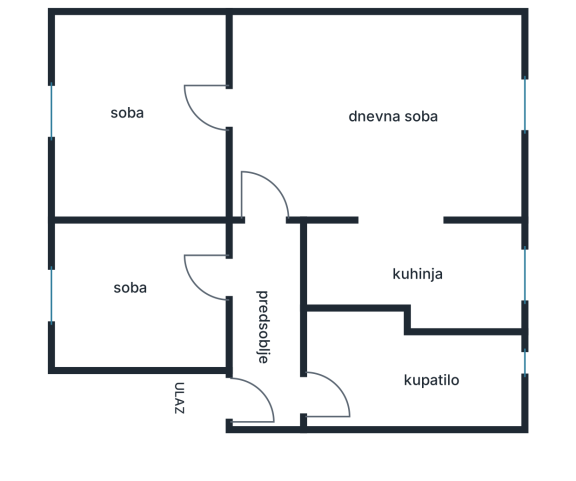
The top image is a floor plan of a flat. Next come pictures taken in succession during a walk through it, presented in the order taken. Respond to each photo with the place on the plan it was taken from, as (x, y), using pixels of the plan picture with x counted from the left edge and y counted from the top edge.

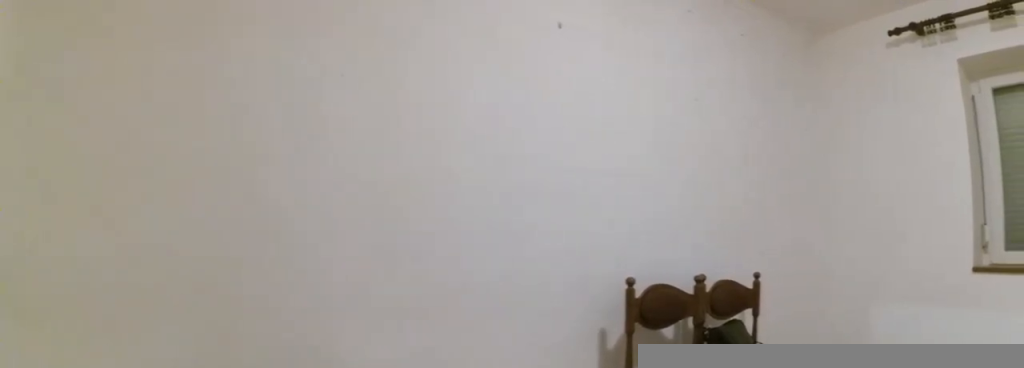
(264, 119)
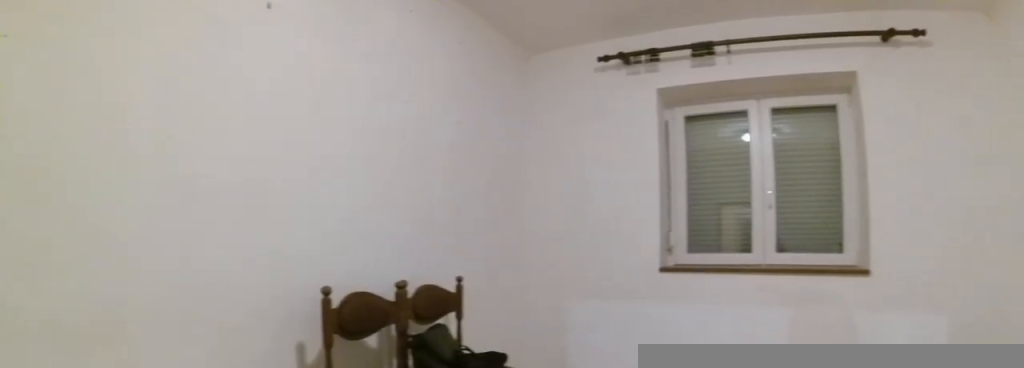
(254, 106)
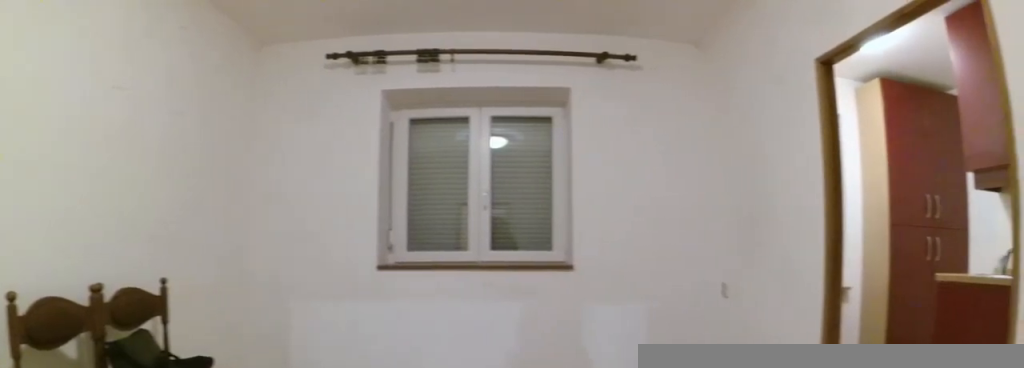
(252, 92)
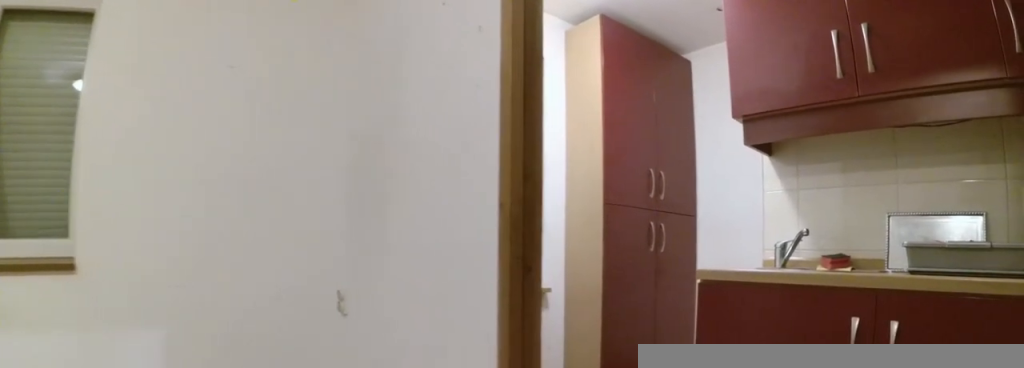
(342, 169)
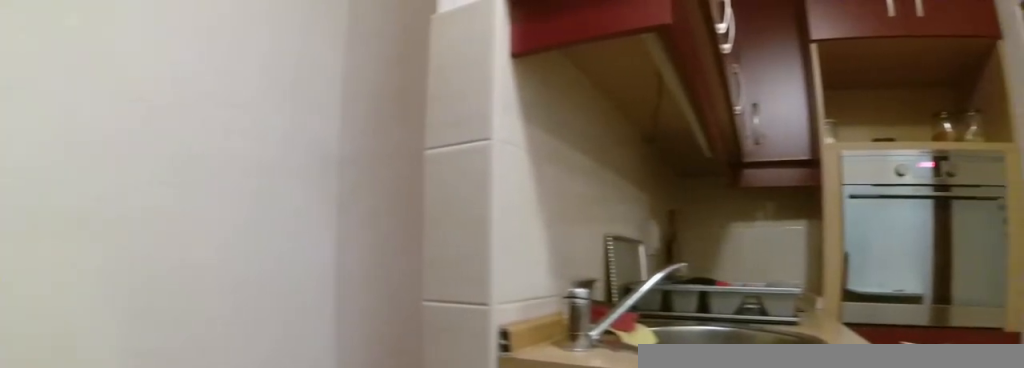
(517, 247)
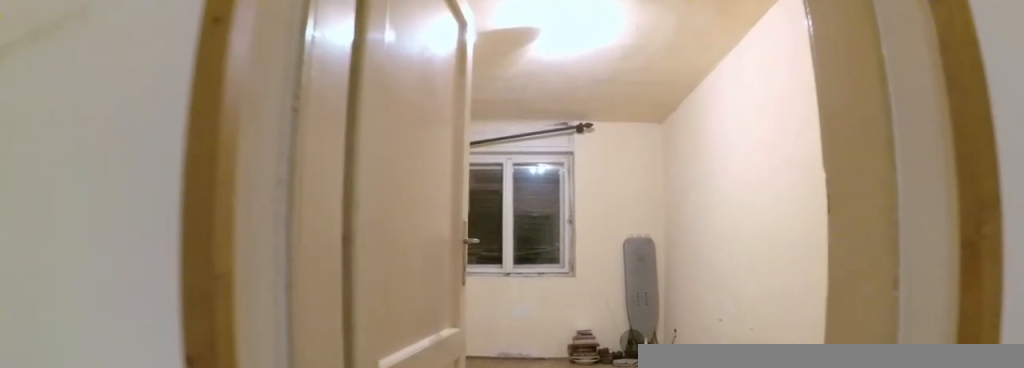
(273, 134)
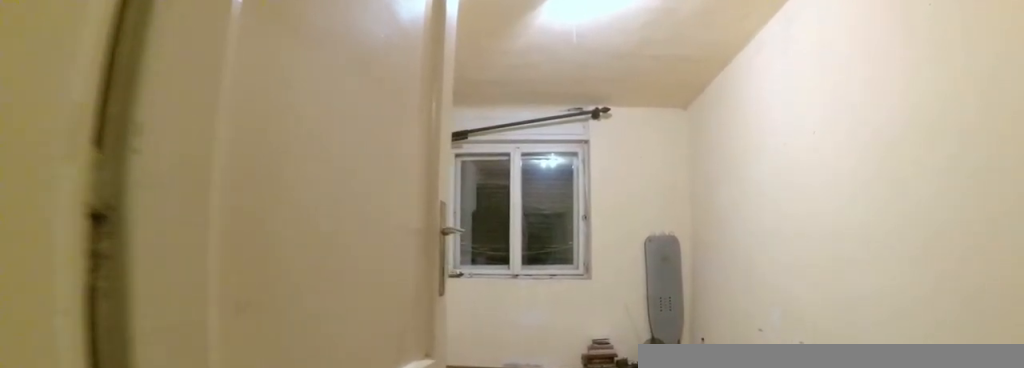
(250, 122)
